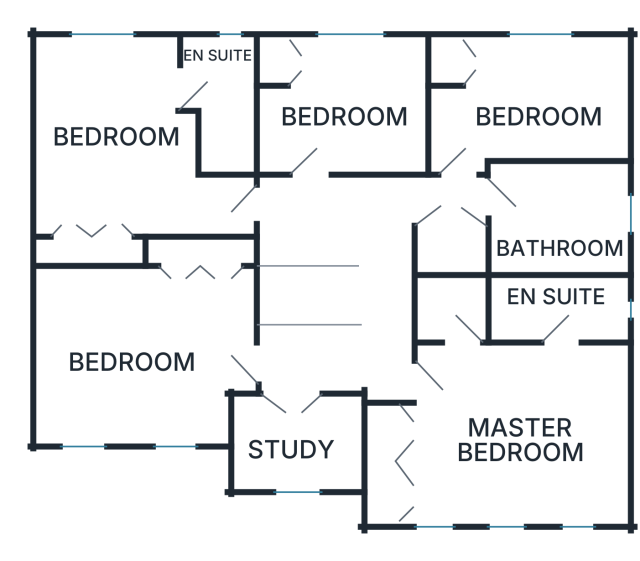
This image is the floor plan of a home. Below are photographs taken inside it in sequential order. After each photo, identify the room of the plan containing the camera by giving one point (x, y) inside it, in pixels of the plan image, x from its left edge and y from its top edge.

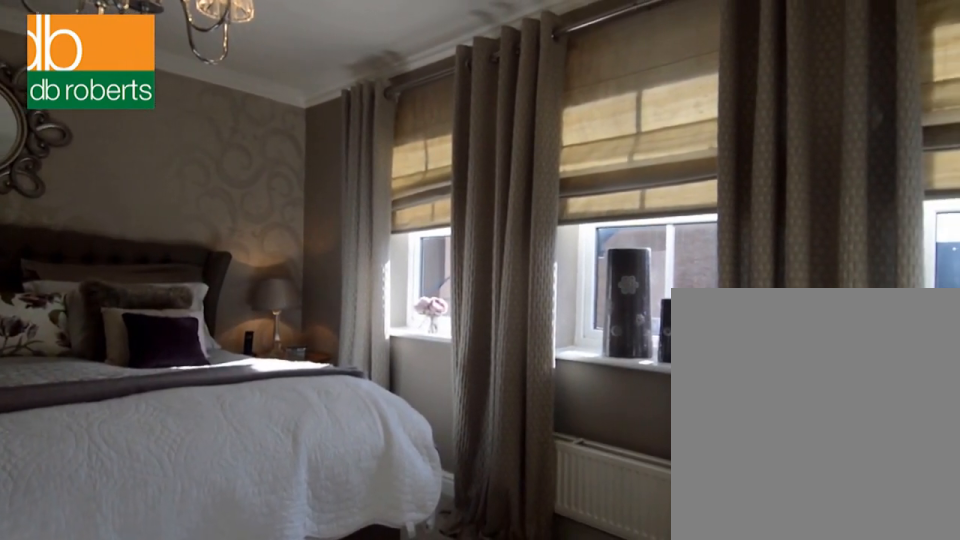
(498, 424)
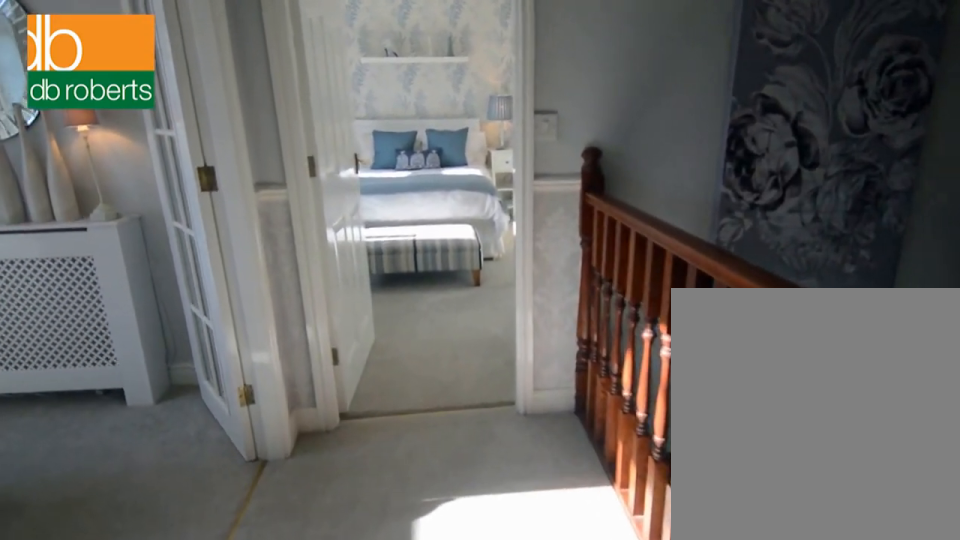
(357, 276)
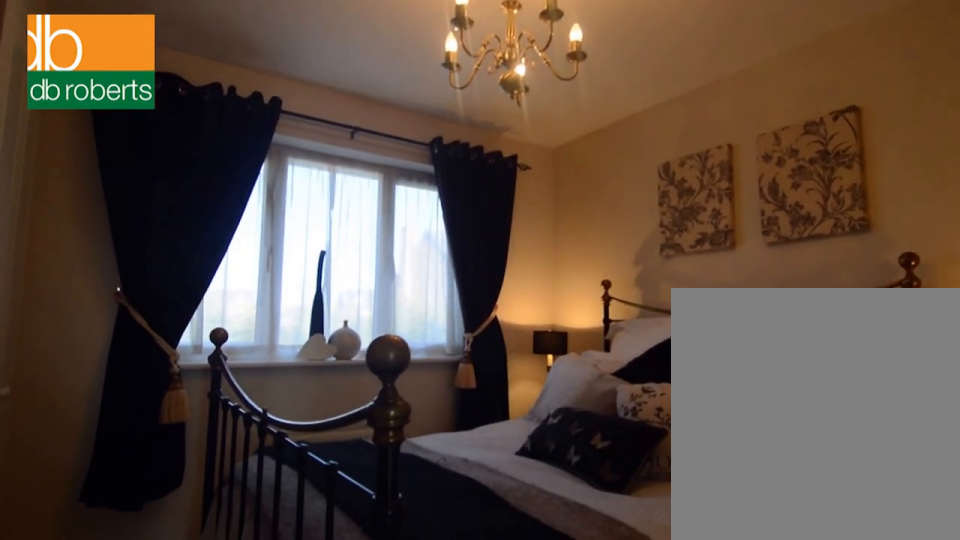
(343, 104)
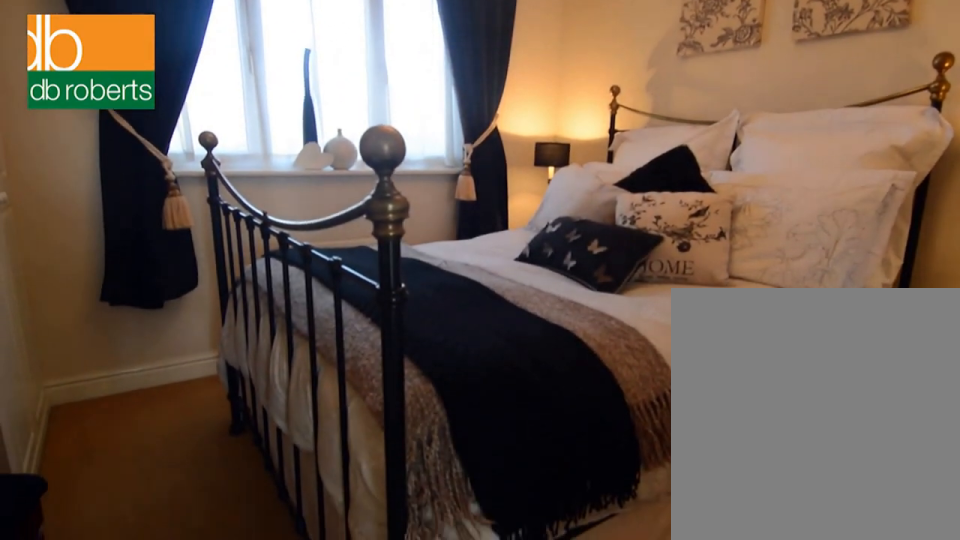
(343, 104)
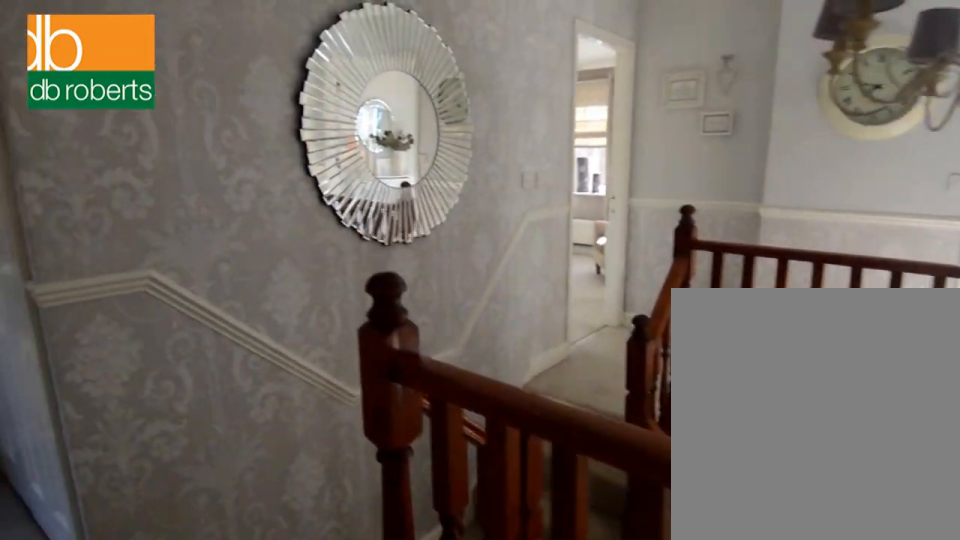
(356, 275)
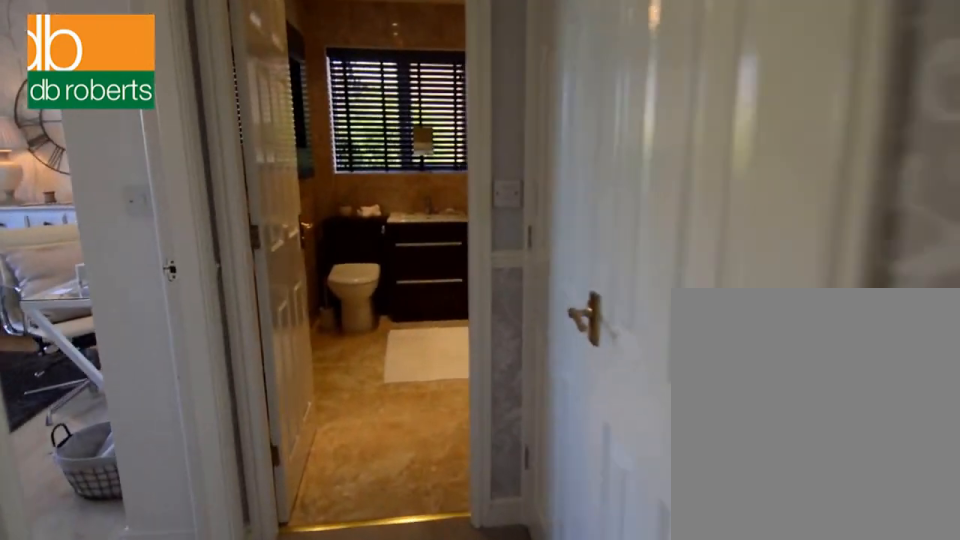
(356, 275)
